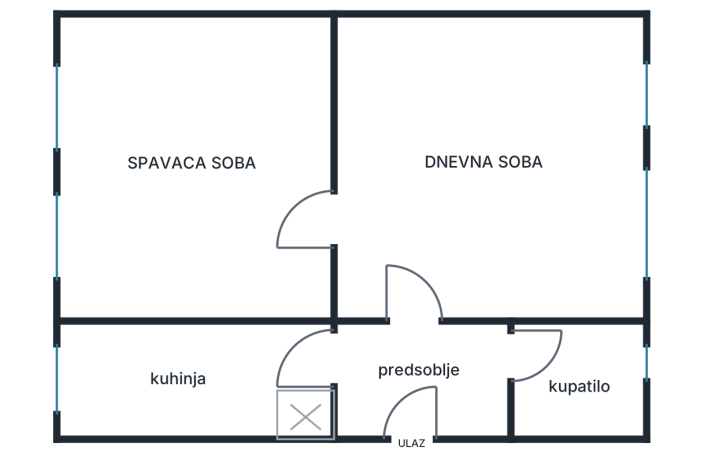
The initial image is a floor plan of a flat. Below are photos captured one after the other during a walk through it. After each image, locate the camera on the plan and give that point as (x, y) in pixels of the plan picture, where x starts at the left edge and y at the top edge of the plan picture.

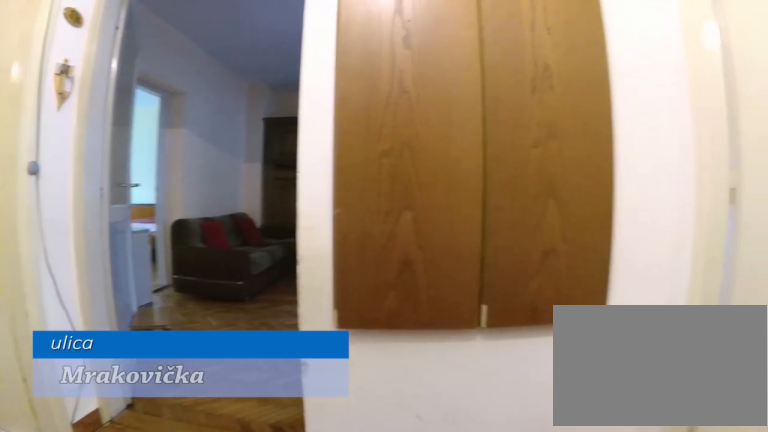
(424, 393)
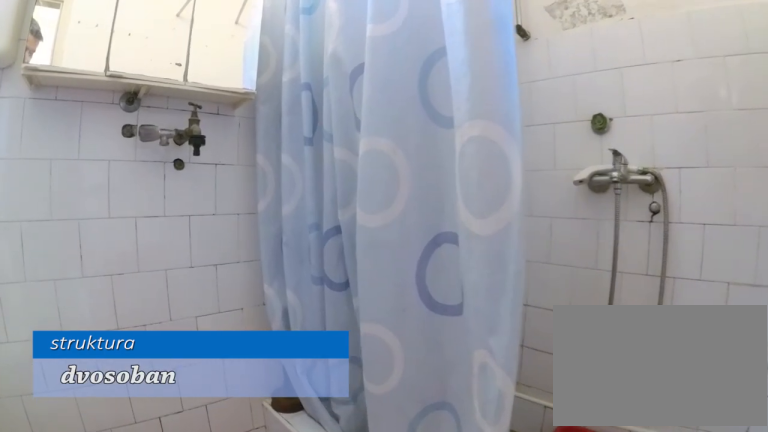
(548, 382)
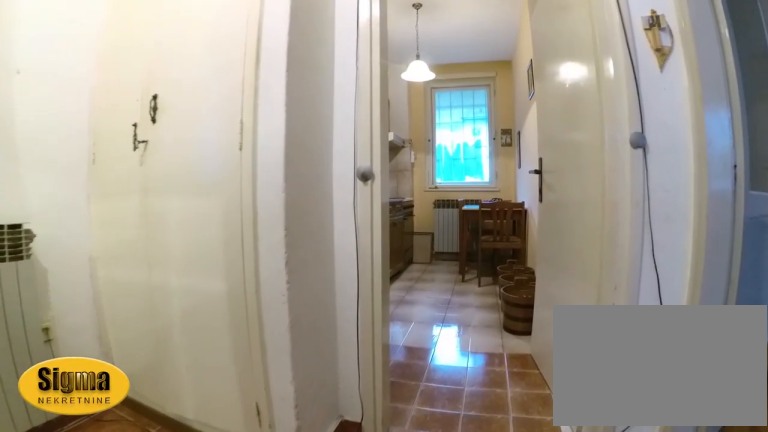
(451, 369)
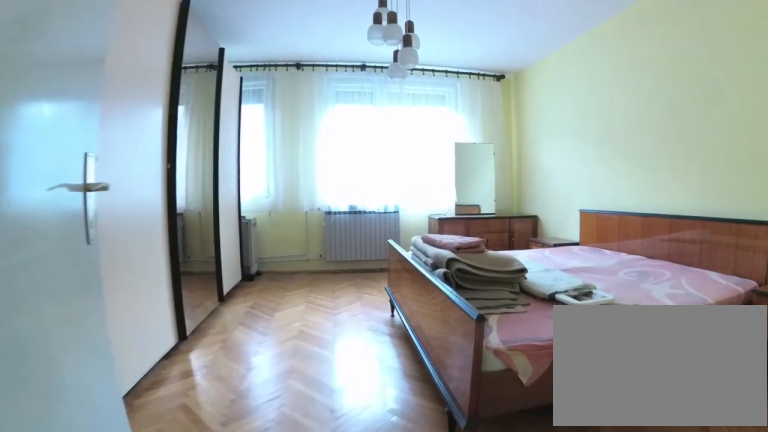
(355, 233)
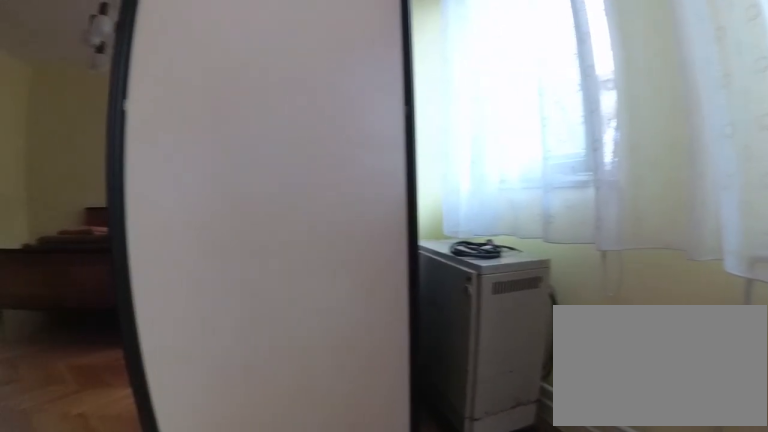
(163, 212)
